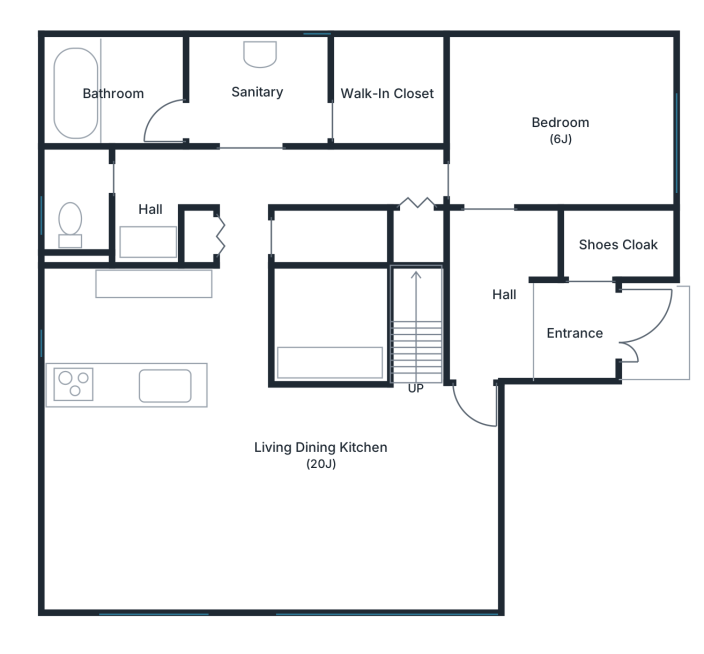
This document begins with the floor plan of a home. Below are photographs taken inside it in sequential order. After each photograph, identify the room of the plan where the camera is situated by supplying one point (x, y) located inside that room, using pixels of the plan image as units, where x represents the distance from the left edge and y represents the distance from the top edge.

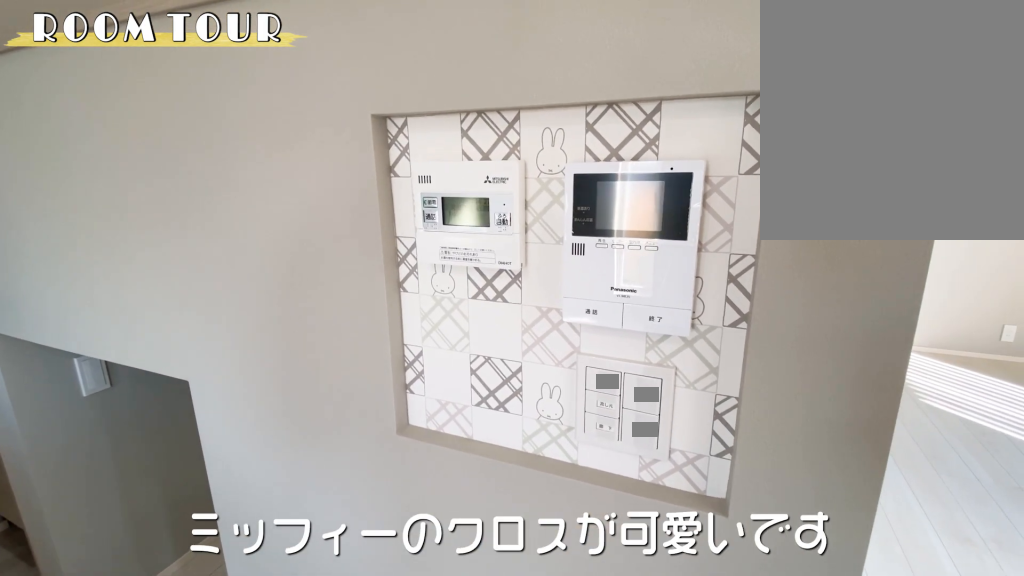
(125, 329)
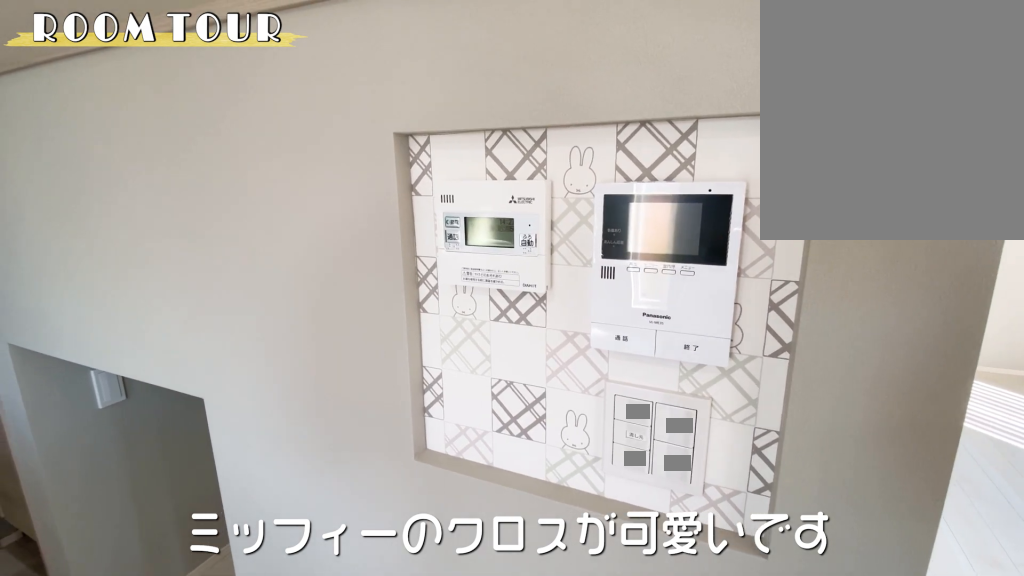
(125, 329)
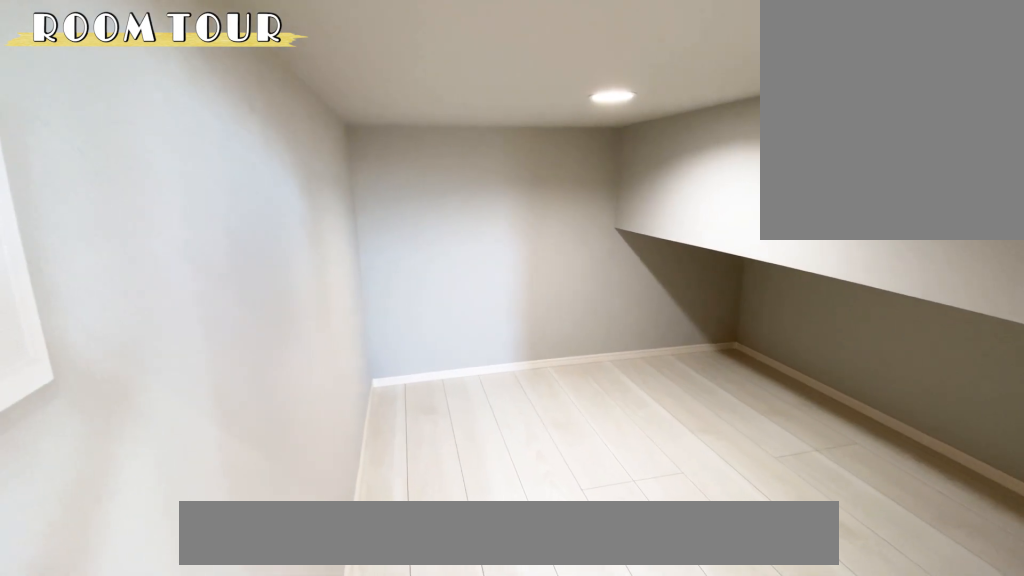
(332, 239)
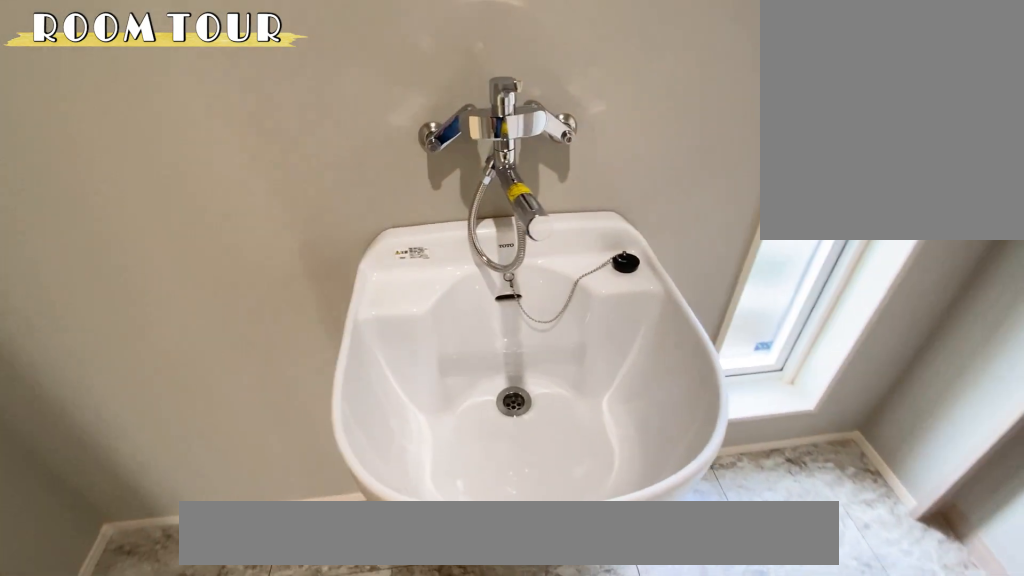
(259, 92)
